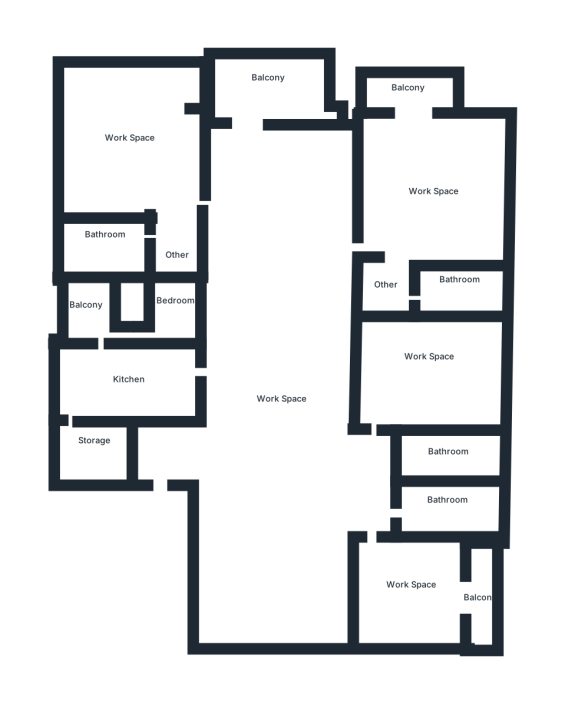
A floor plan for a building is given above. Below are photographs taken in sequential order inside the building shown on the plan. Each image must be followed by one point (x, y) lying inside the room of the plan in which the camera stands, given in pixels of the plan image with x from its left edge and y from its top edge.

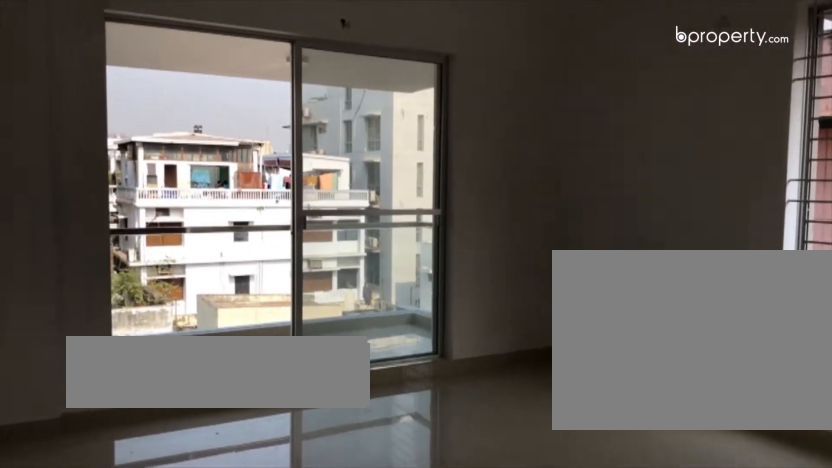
(432, 186)
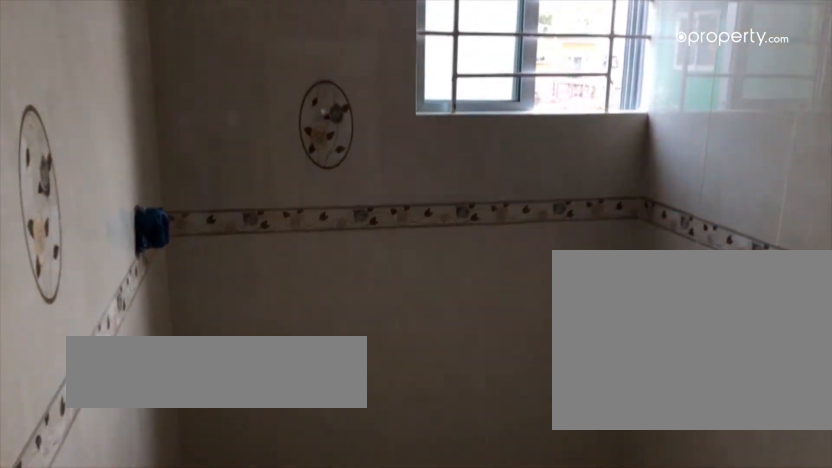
(454, 448)
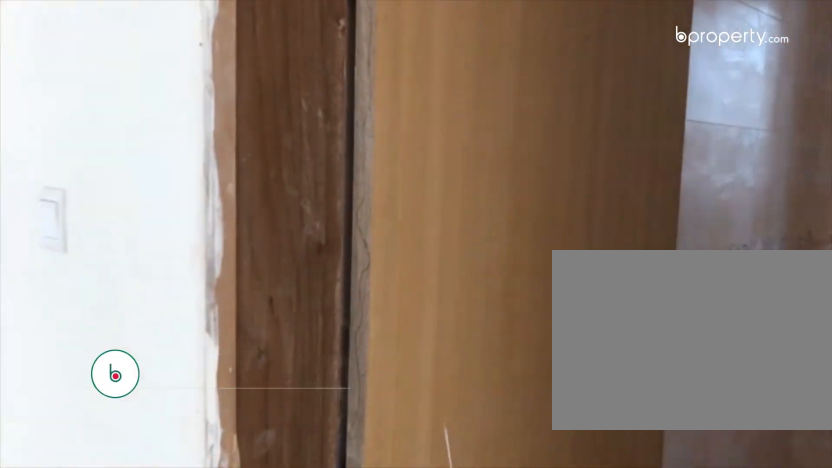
(449, 515)
